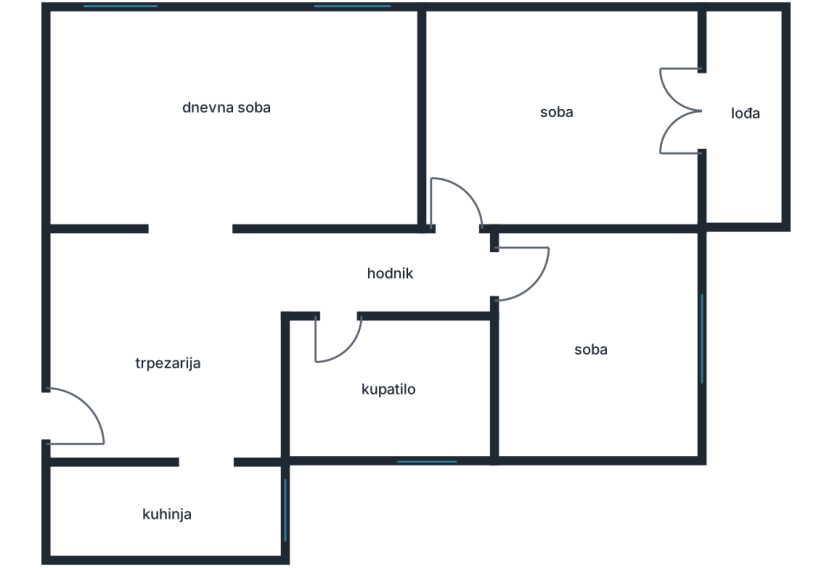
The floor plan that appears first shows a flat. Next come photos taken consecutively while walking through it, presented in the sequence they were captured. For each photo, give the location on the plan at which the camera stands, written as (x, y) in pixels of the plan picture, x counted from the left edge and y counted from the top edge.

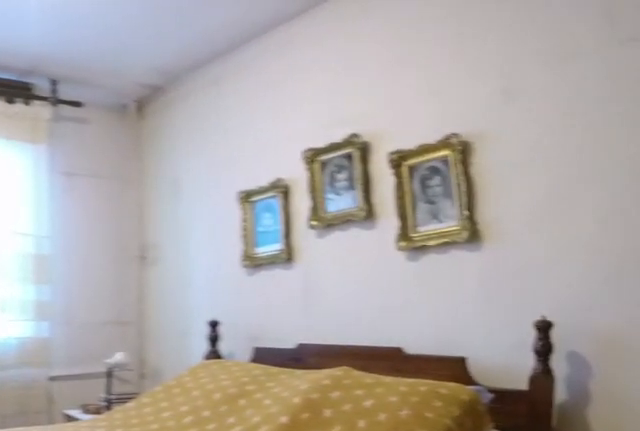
(497, 278)
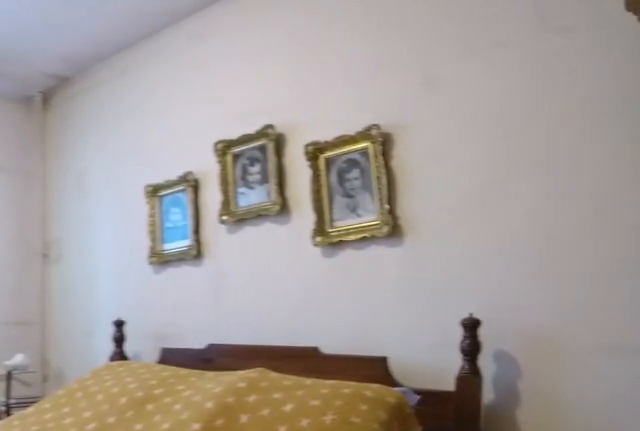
(500, 270)
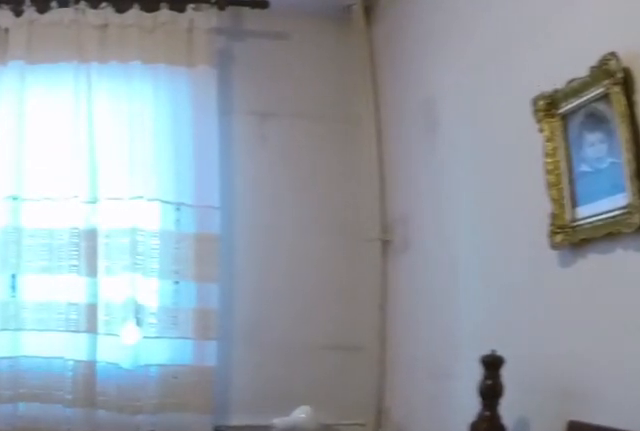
(513, 403)
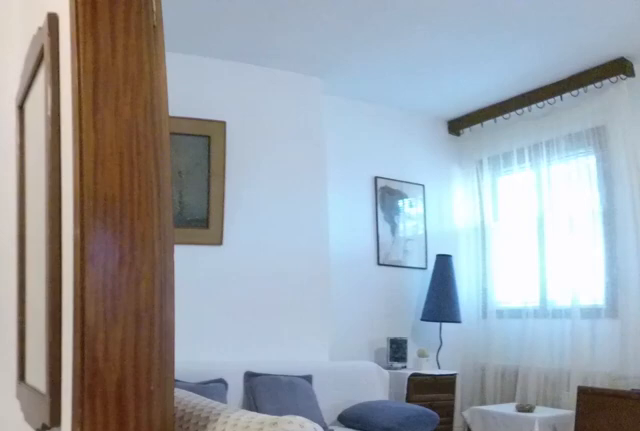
(238, 266)
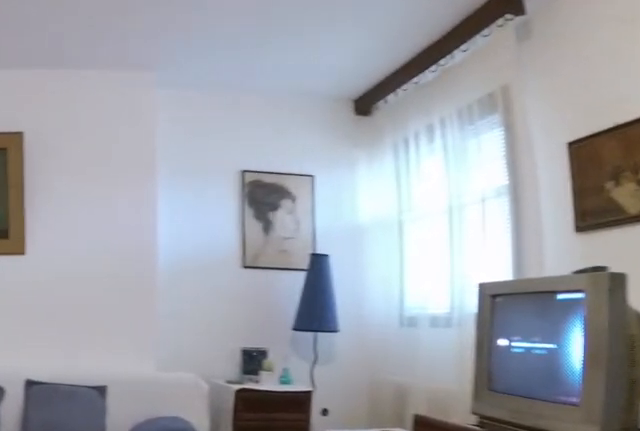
(315, 169)
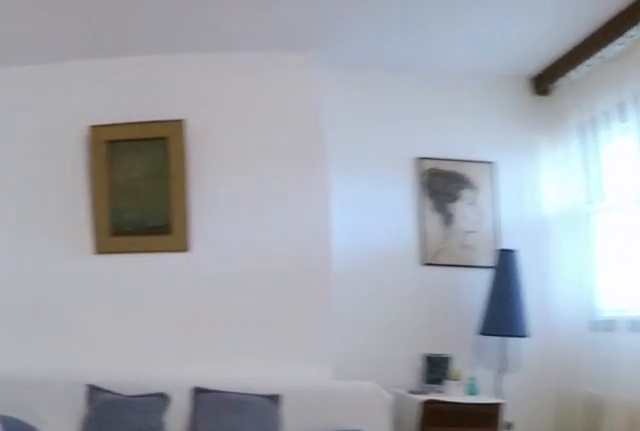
(277, 162)
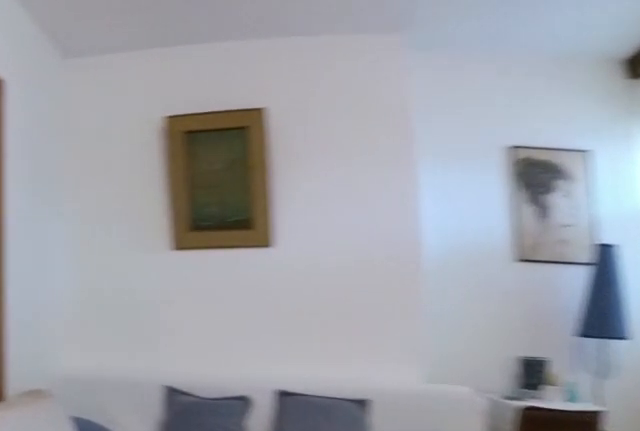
(270, 164)
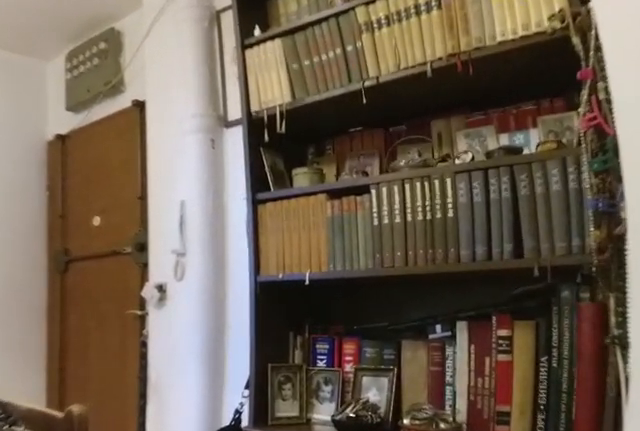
(186, 277)
